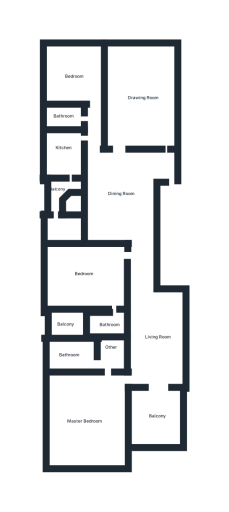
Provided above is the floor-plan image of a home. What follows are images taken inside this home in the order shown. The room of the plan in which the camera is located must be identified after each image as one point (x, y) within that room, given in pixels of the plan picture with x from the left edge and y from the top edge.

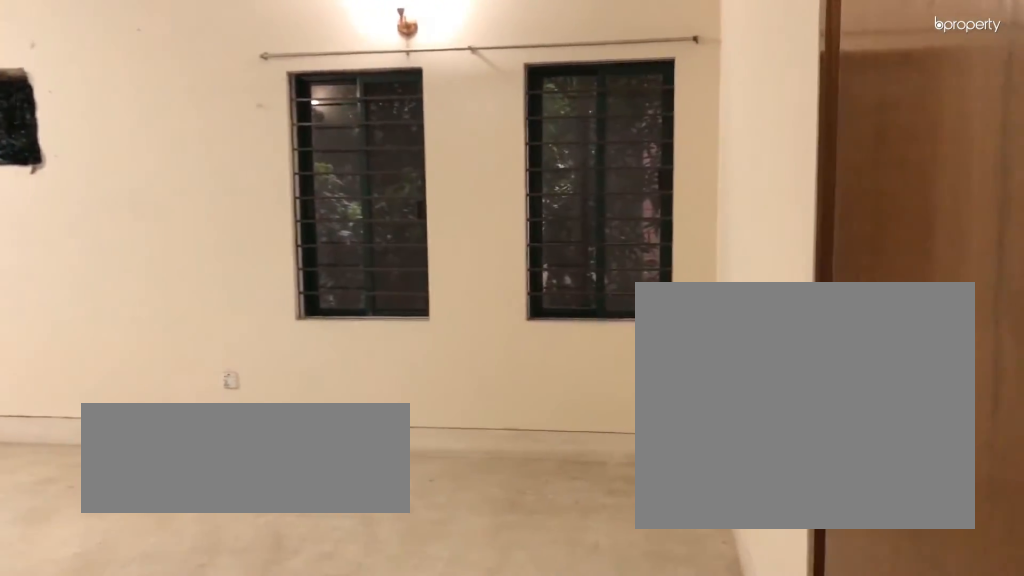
(86, 416)
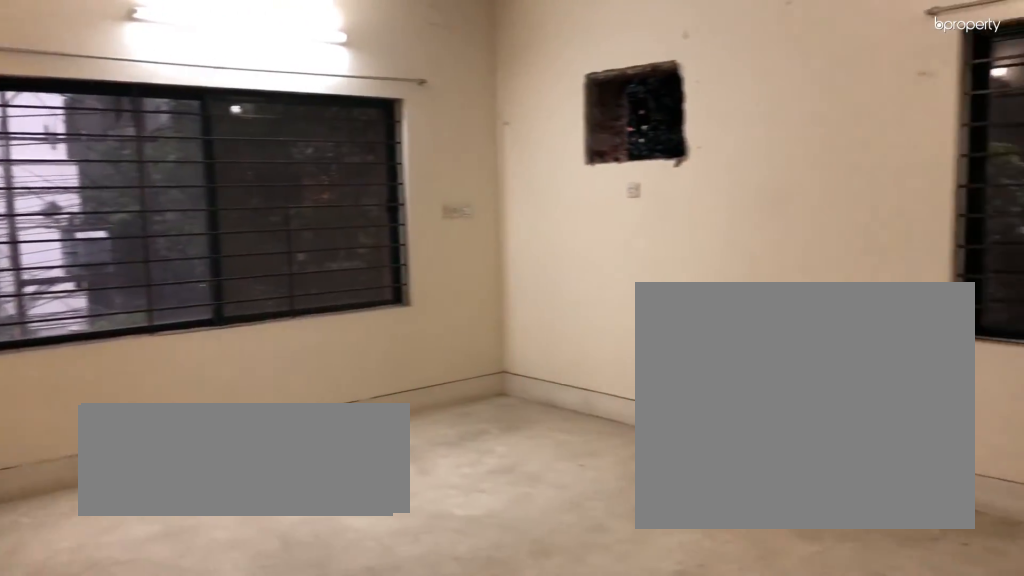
(86, 416)
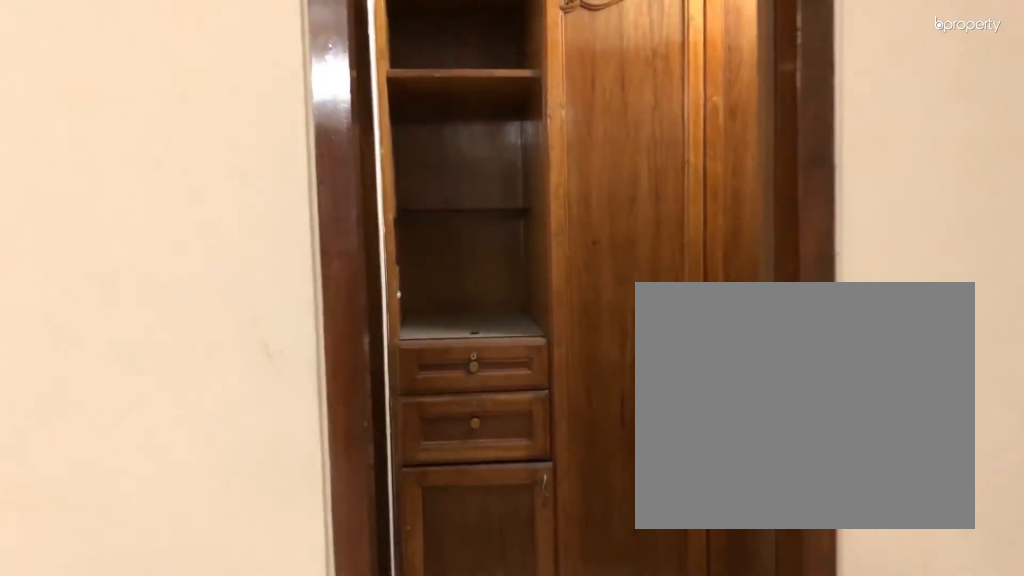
(110, 354)
